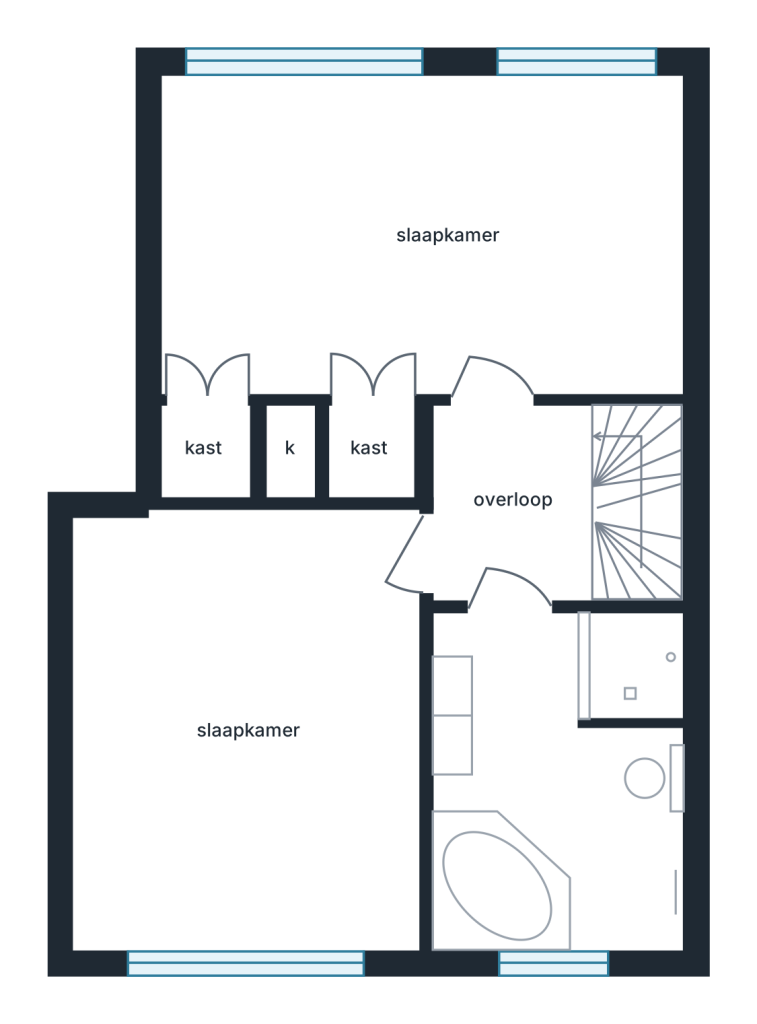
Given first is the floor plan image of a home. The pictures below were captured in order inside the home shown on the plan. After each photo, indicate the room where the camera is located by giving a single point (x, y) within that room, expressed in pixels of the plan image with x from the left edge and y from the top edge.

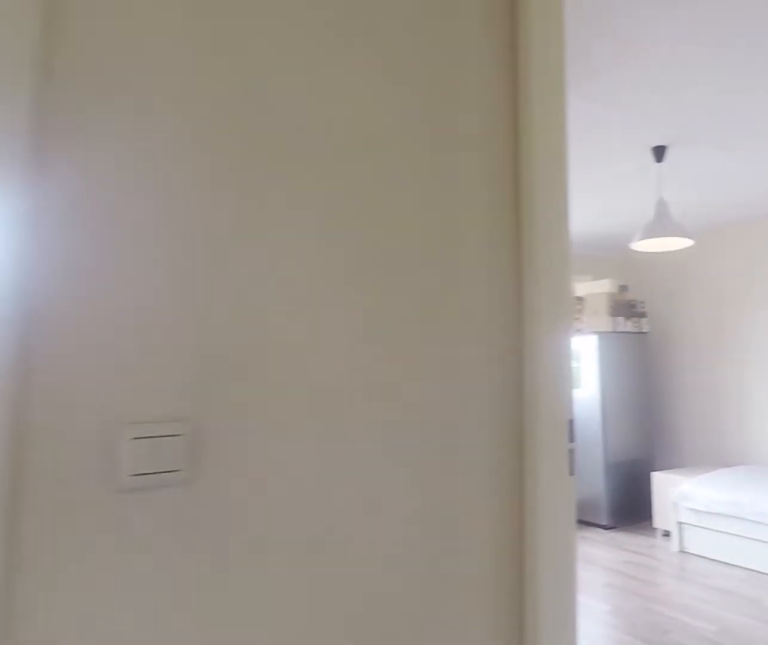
(513, 506)
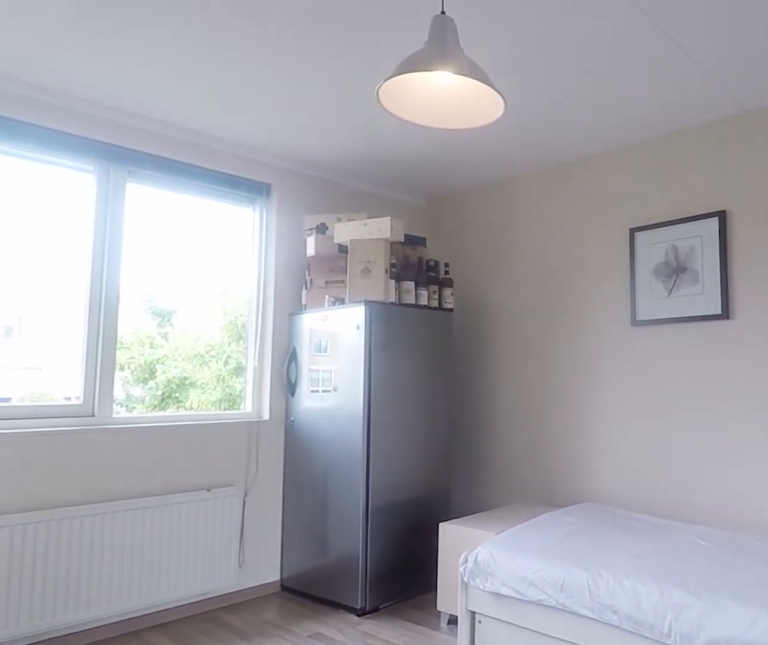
(247, 734)
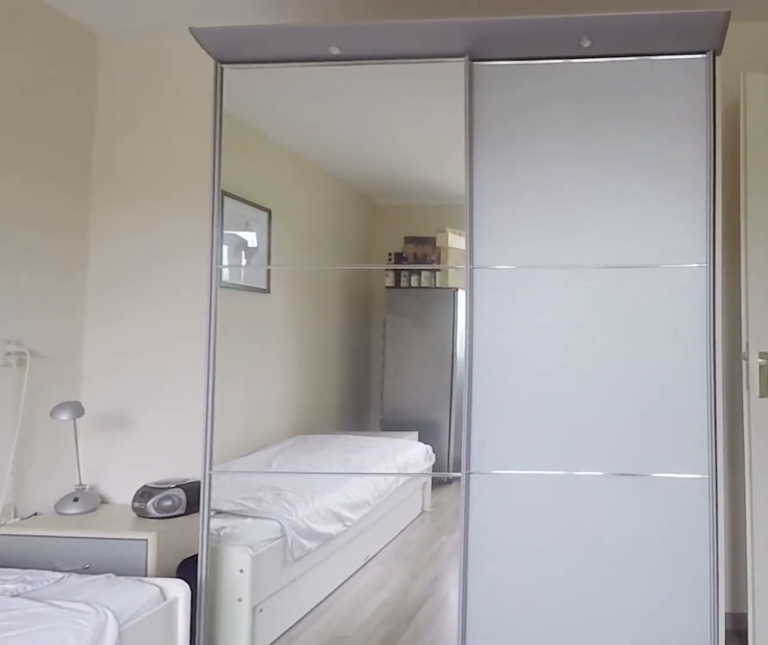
(247, 734)
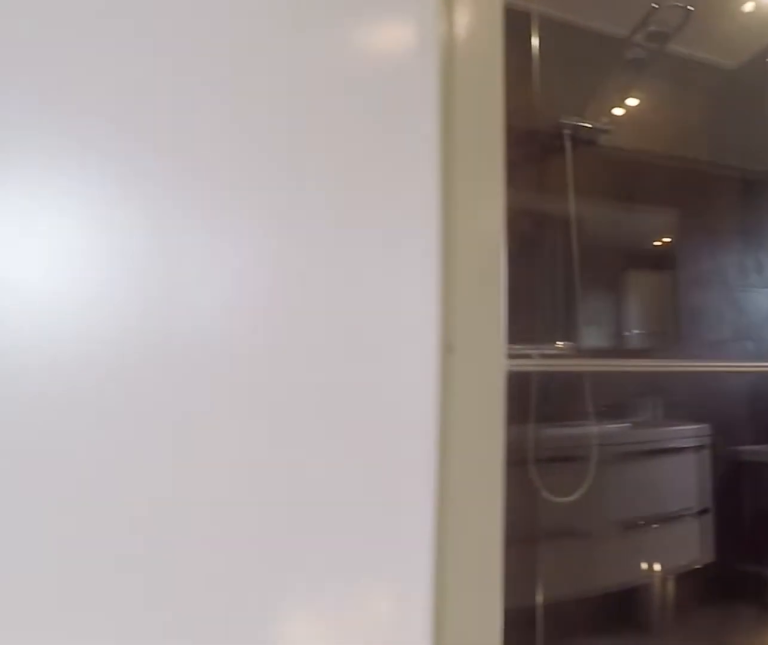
(513, 506)
